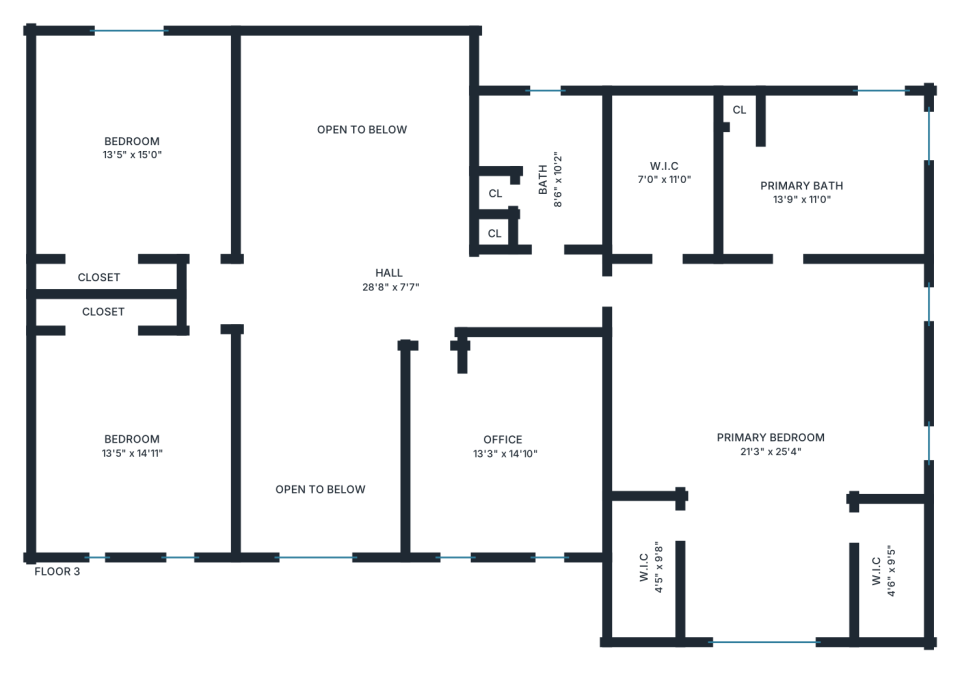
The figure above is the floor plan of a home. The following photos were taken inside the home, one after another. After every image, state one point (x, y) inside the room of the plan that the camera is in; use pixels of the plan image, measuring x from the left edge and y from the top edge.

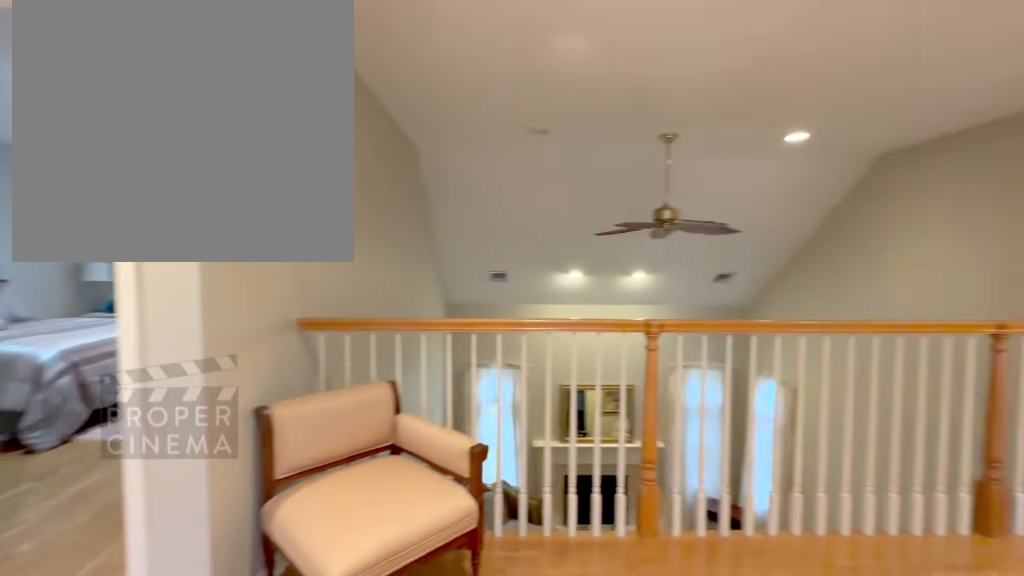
(393, 289)
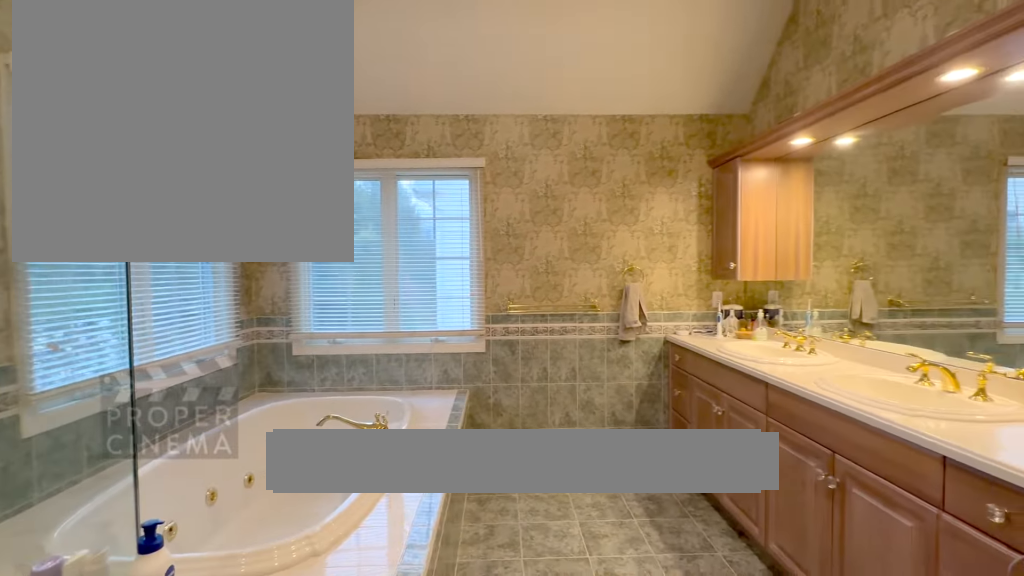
(824, 176)
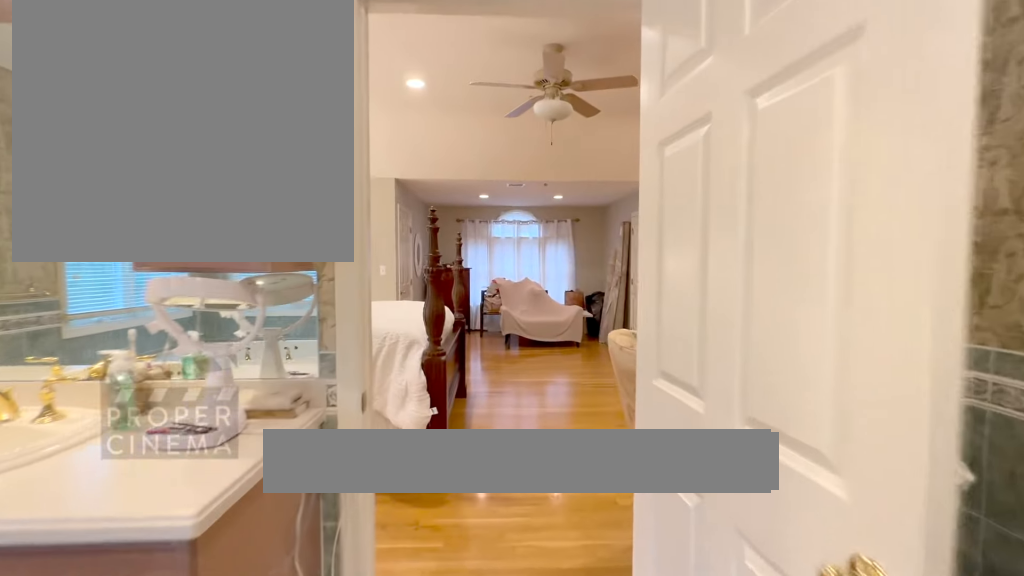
(824, 176)
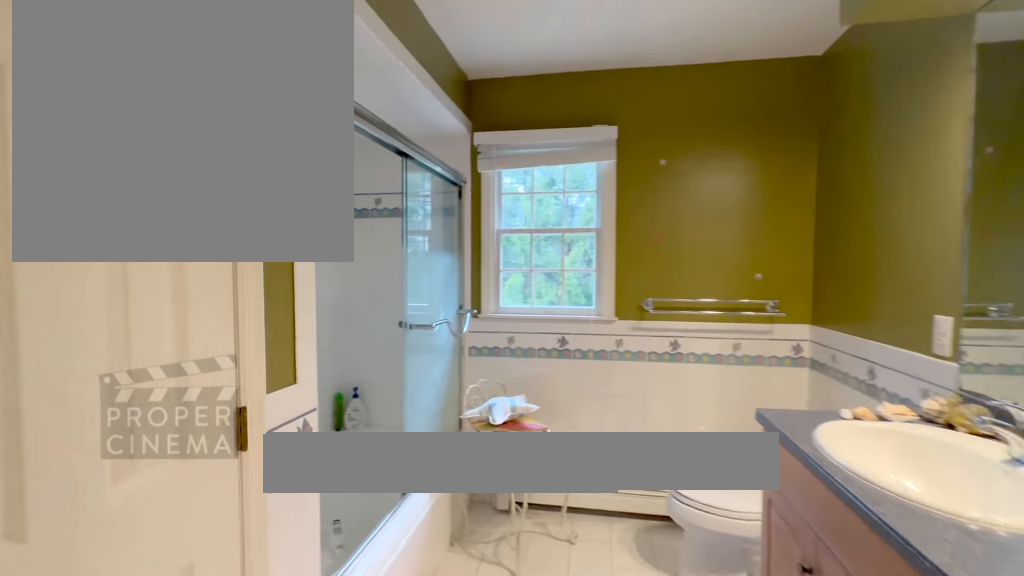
(543, 166)
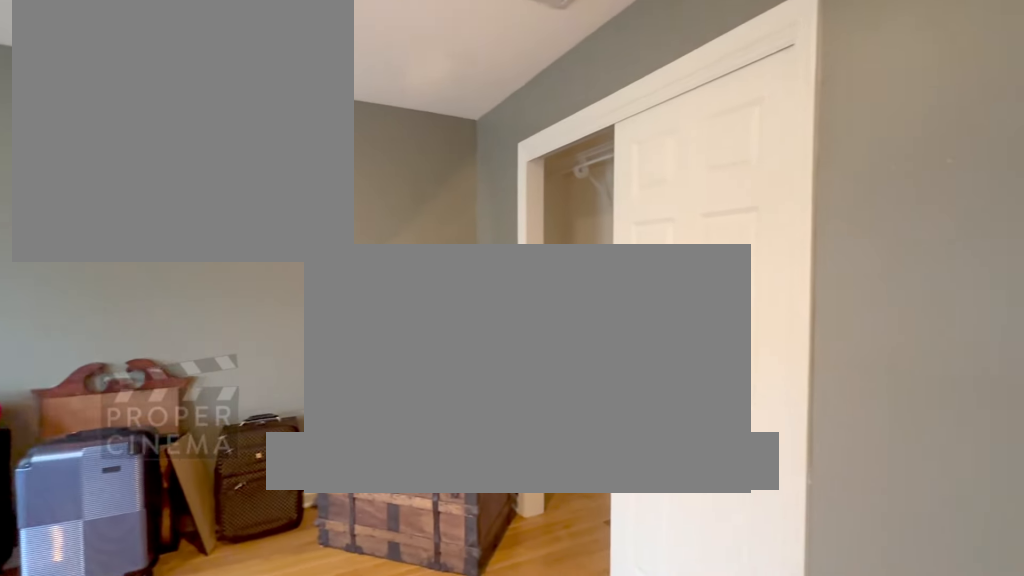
(133, 444)
